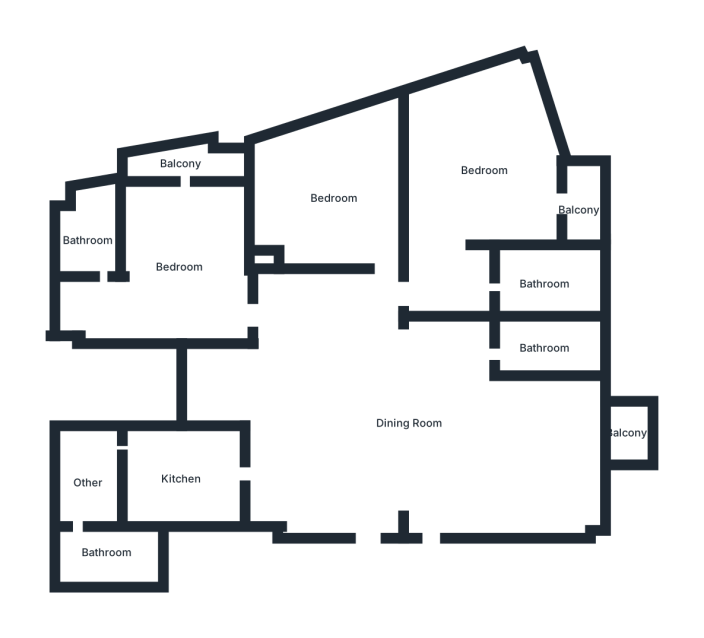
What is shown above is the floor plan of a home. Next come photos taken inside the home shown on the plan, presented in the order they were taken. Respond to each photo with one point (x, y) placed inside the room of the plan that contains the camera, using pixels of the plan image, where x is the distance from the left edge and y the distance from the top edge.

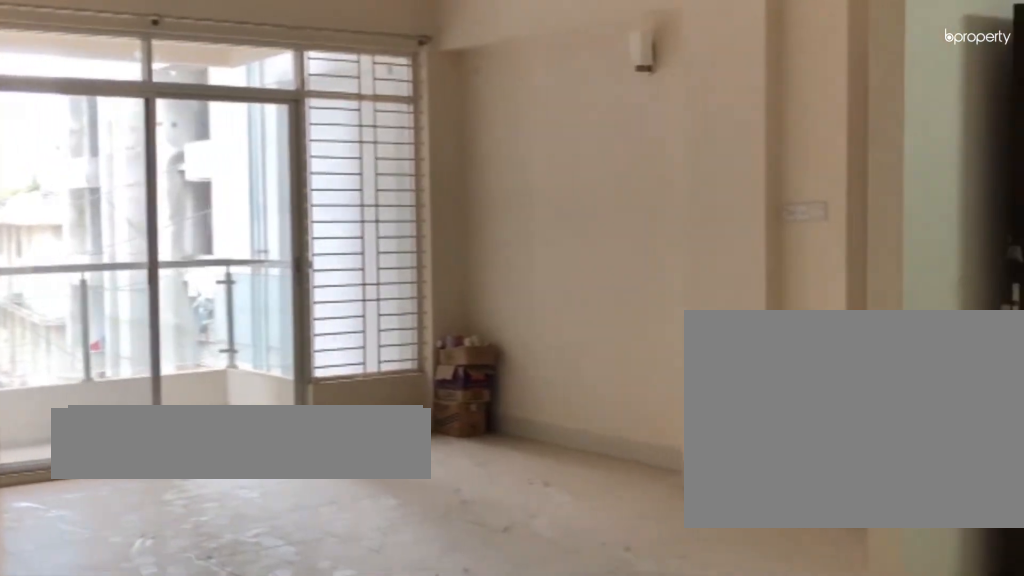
(407, 423)
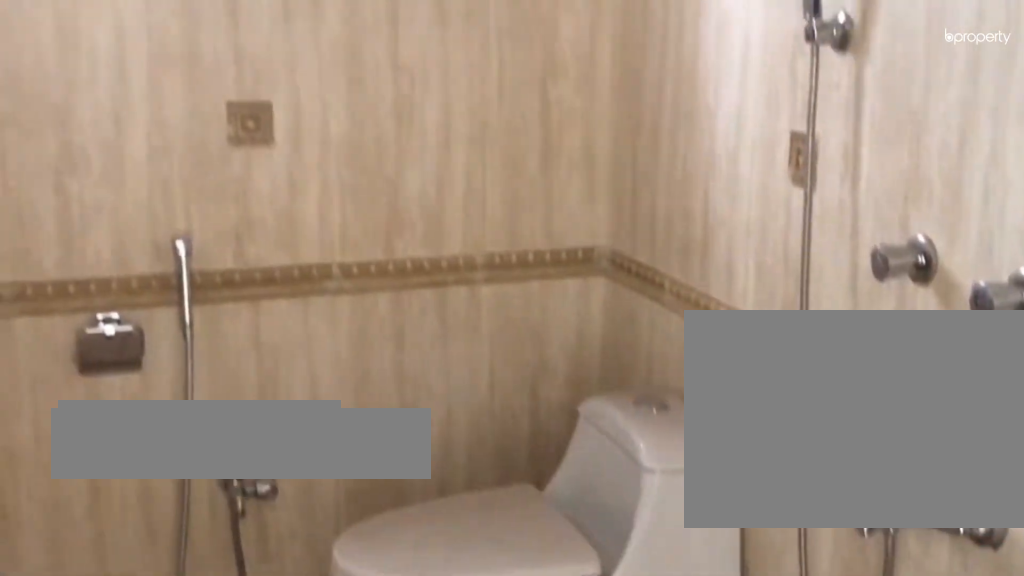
(542, 284)
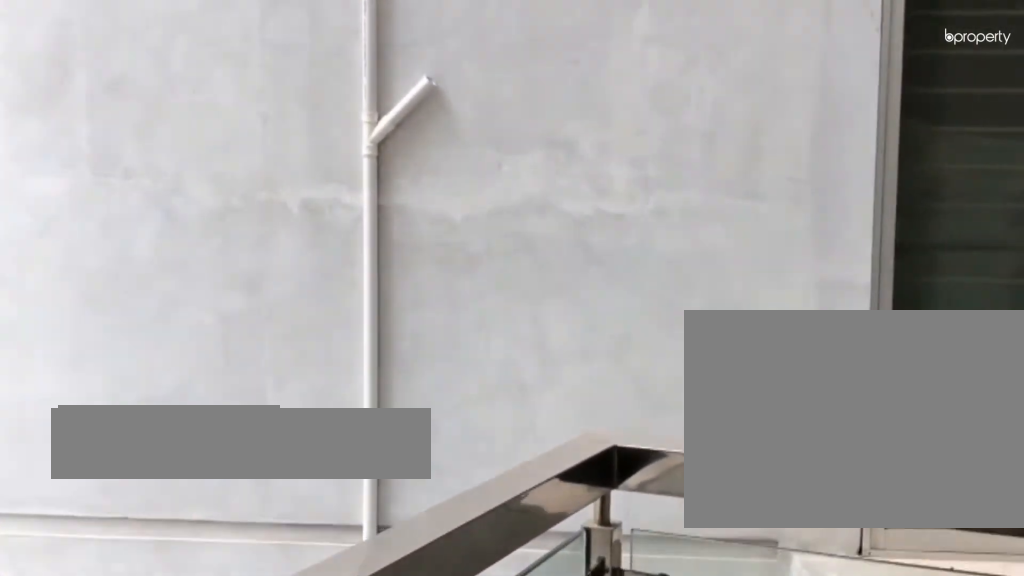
(583, 208)
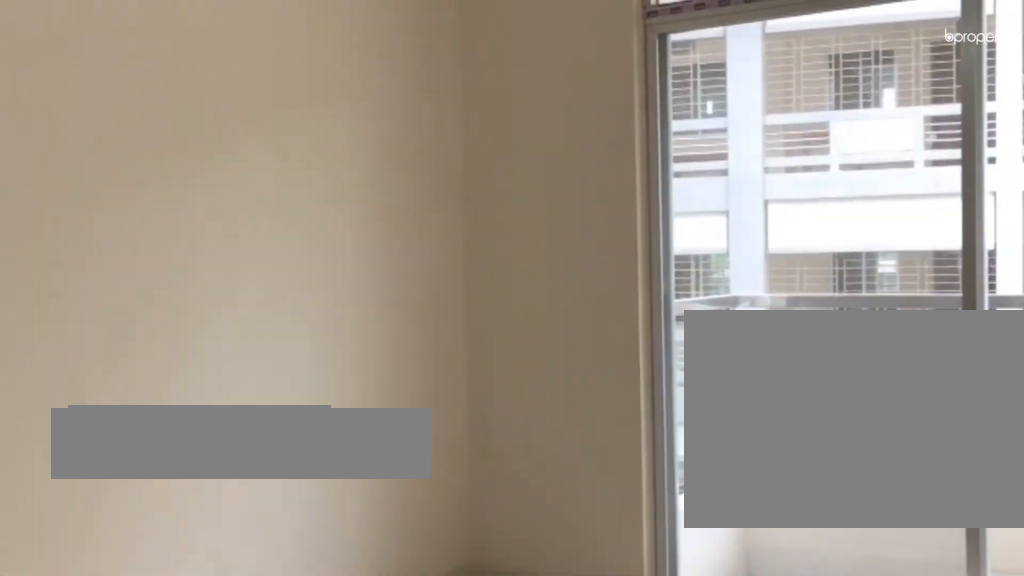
(178, 267)
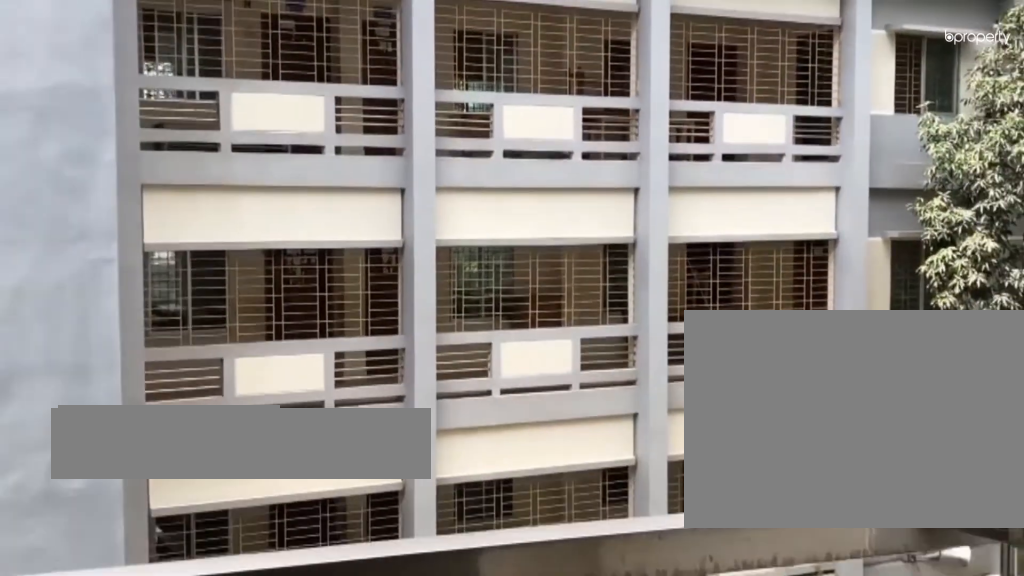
(176, 162)
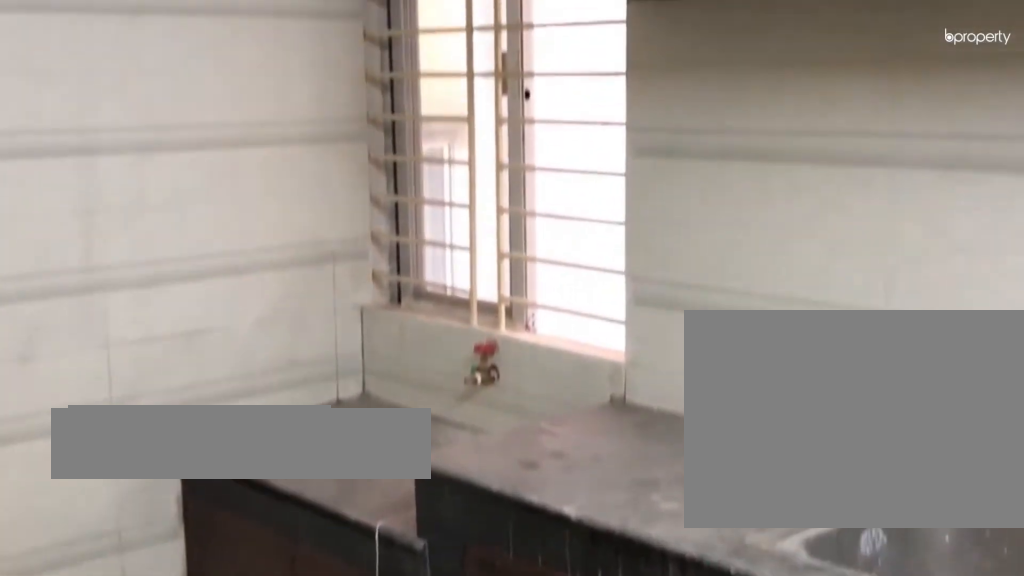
(178, 479)
